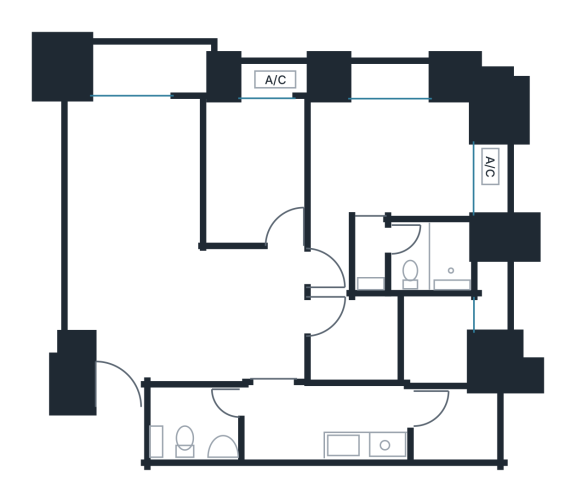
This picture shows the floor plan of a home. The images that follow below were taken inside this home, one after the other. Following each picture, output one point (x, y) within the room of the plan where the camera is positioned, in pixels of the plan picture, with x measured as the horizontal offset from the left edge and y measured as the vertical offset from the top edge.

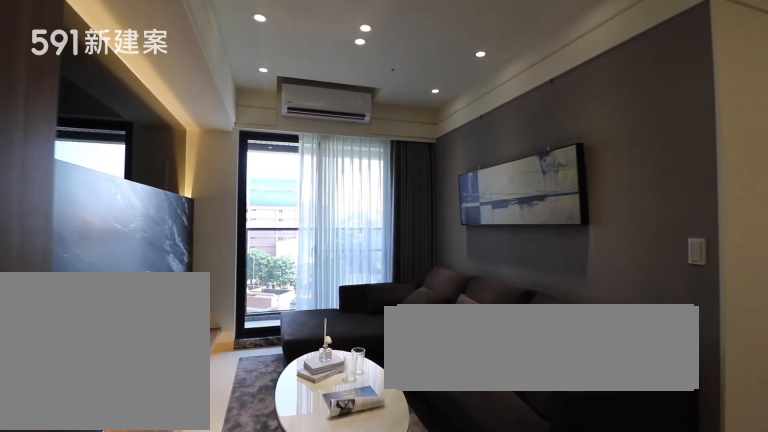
(134, 169)
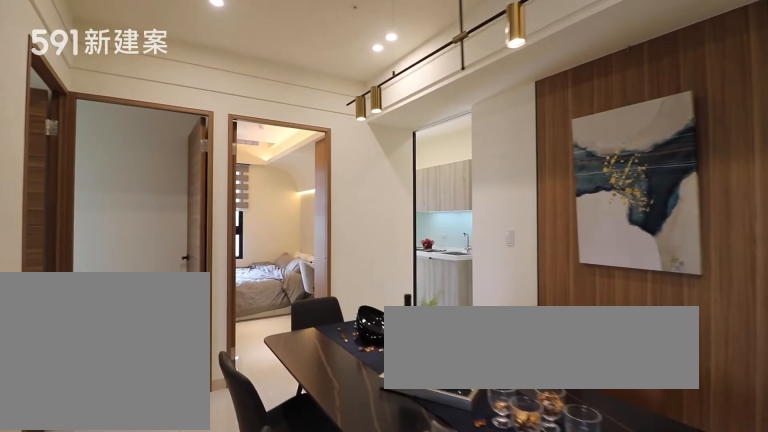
(222, 313)
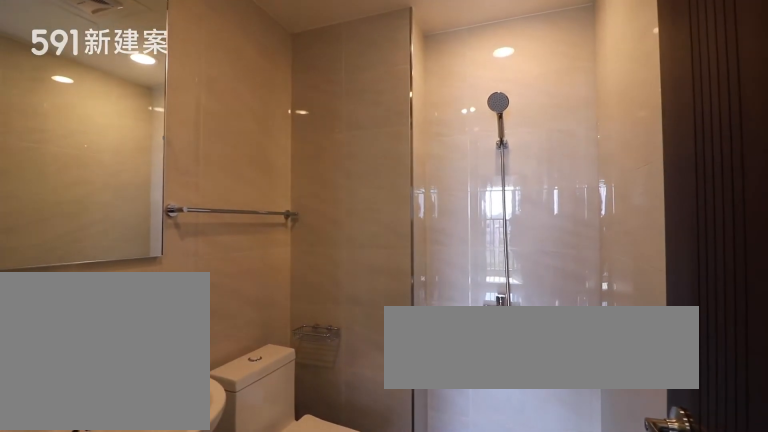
(196, 426)
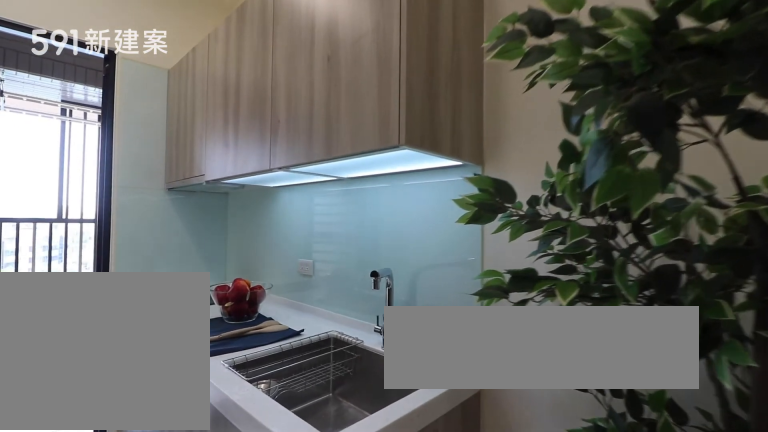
(327, 425)
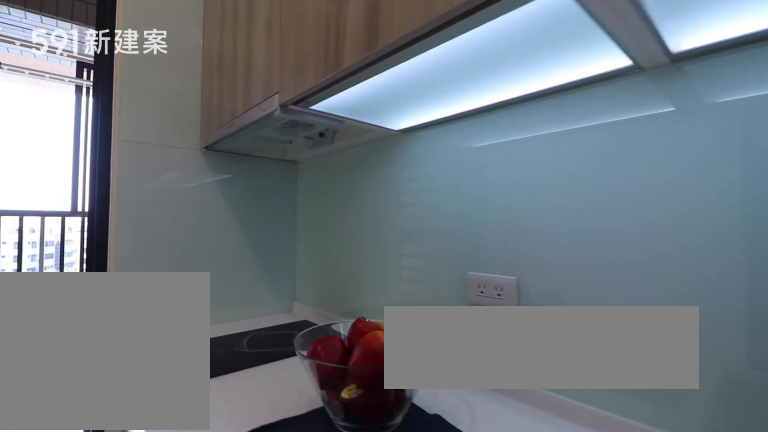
(327, 425)
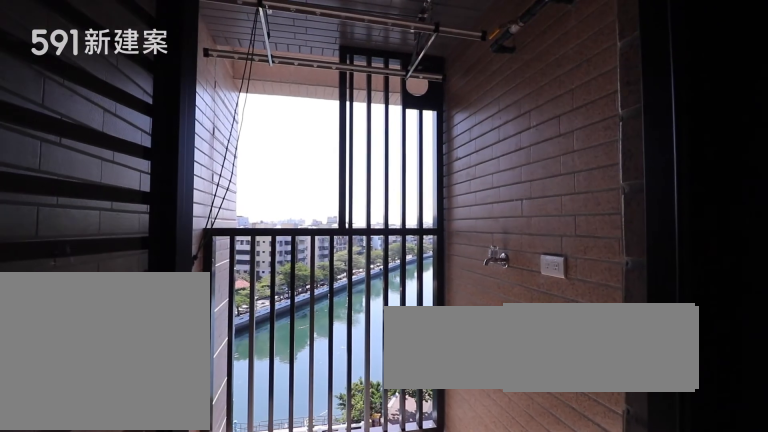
(453, 426)
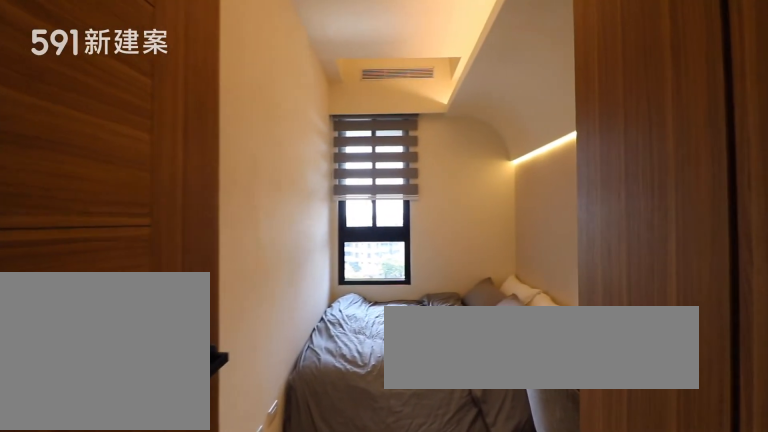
(393, 341)
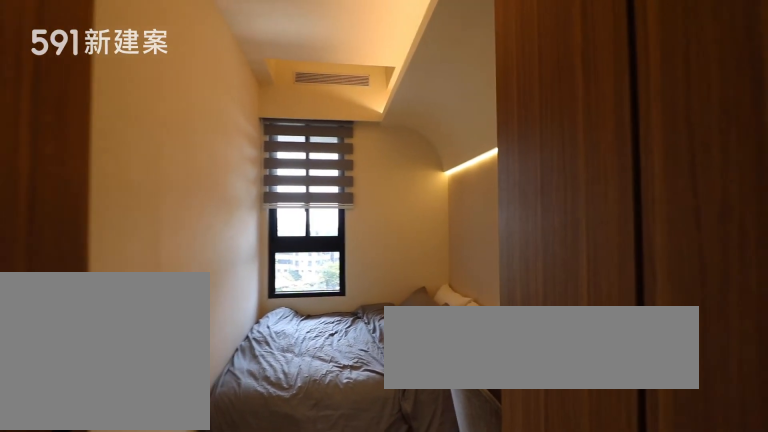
(393, 341)
